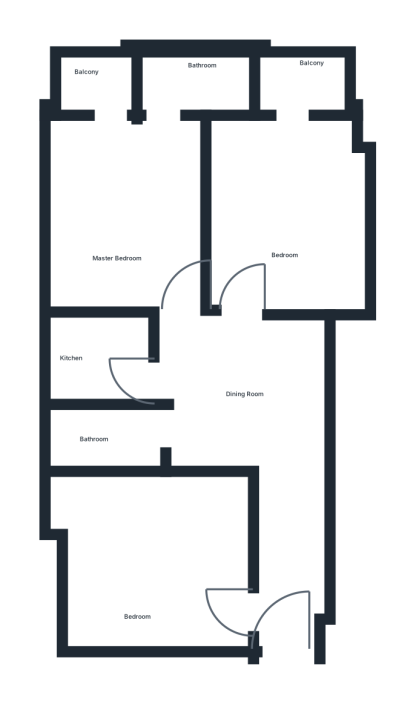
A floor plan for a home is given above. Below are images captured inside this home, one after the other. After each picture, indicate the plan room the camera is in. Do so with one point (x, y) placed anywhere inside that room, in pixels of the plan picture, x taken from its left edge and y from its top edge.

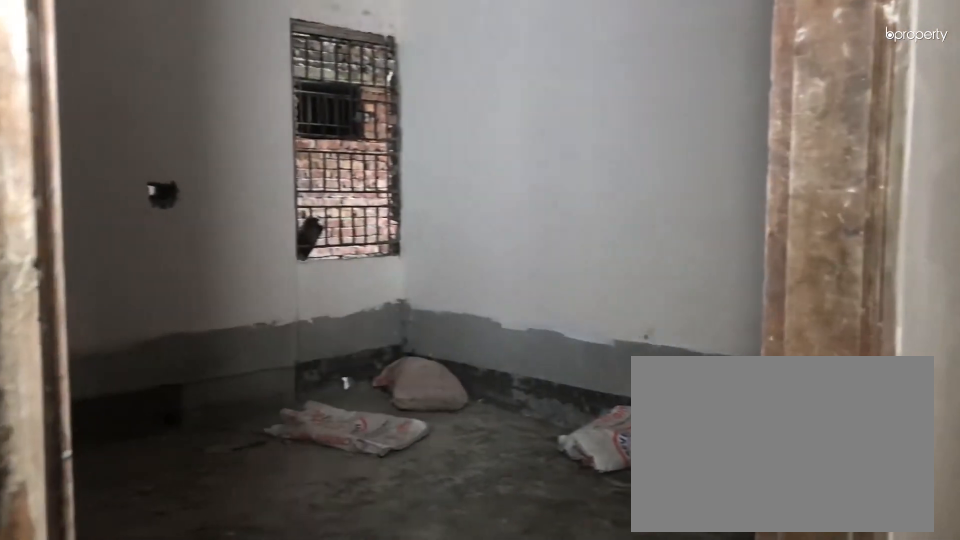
(233, 608)
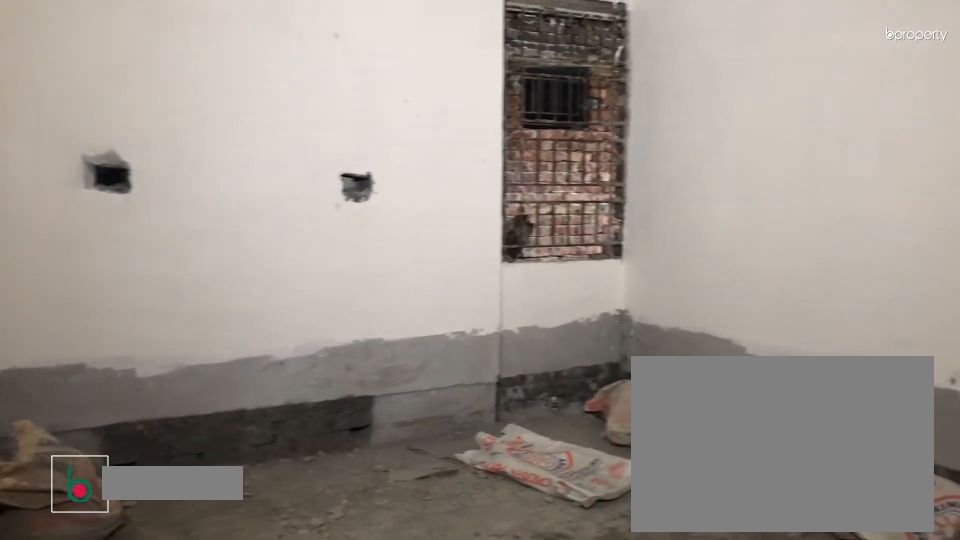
(141, 568)
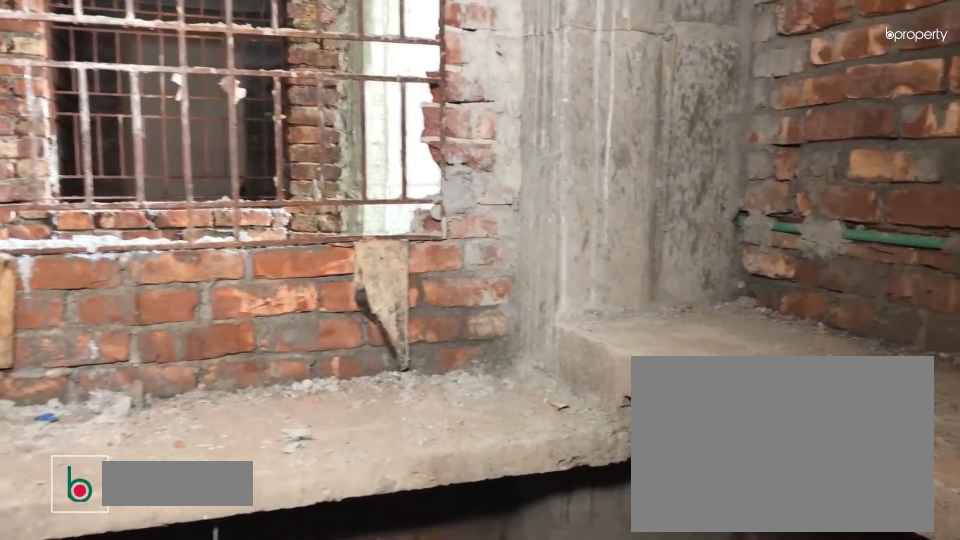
(87, 357)
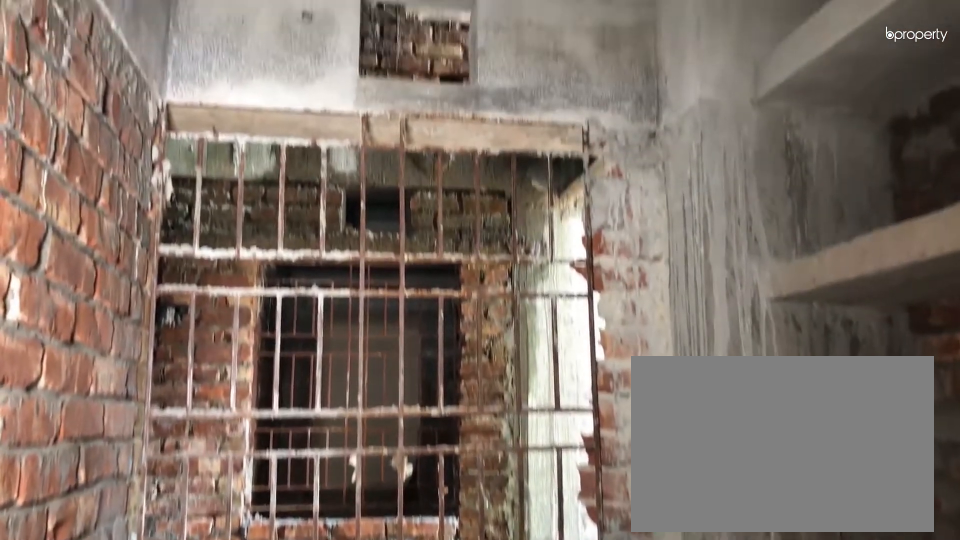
(86, 356)
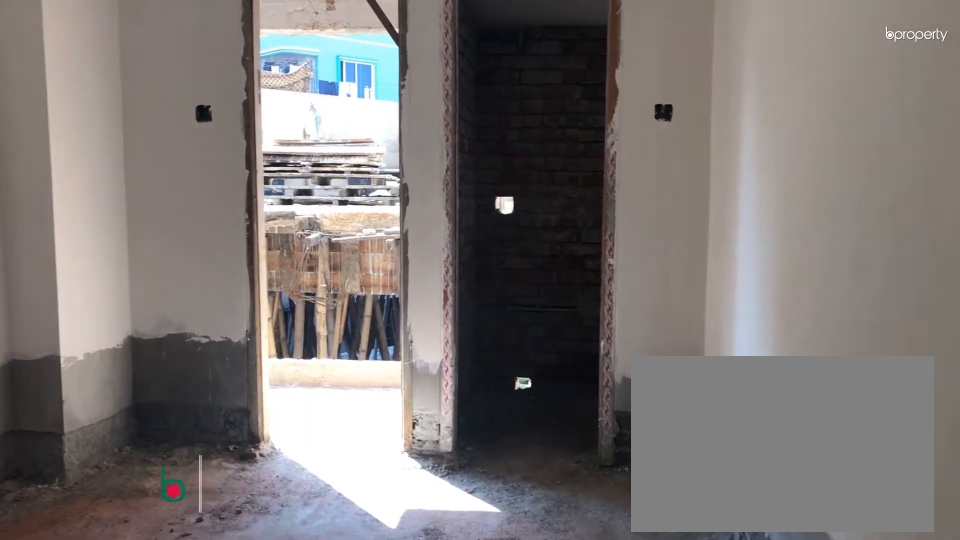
(123, 209)
